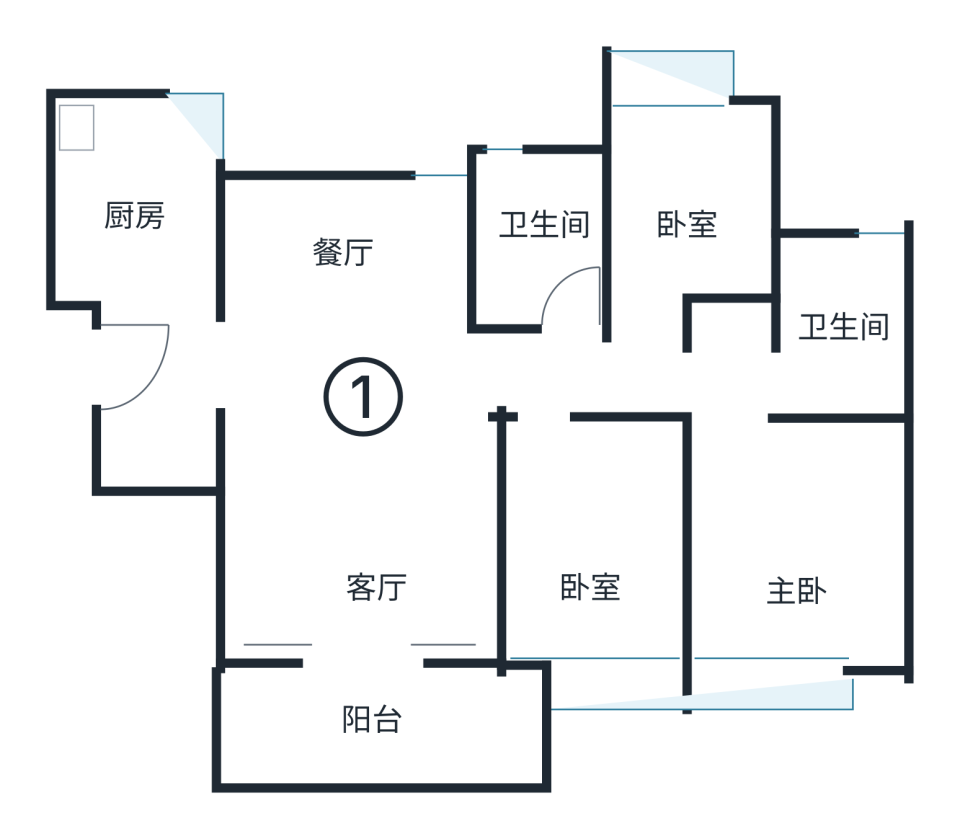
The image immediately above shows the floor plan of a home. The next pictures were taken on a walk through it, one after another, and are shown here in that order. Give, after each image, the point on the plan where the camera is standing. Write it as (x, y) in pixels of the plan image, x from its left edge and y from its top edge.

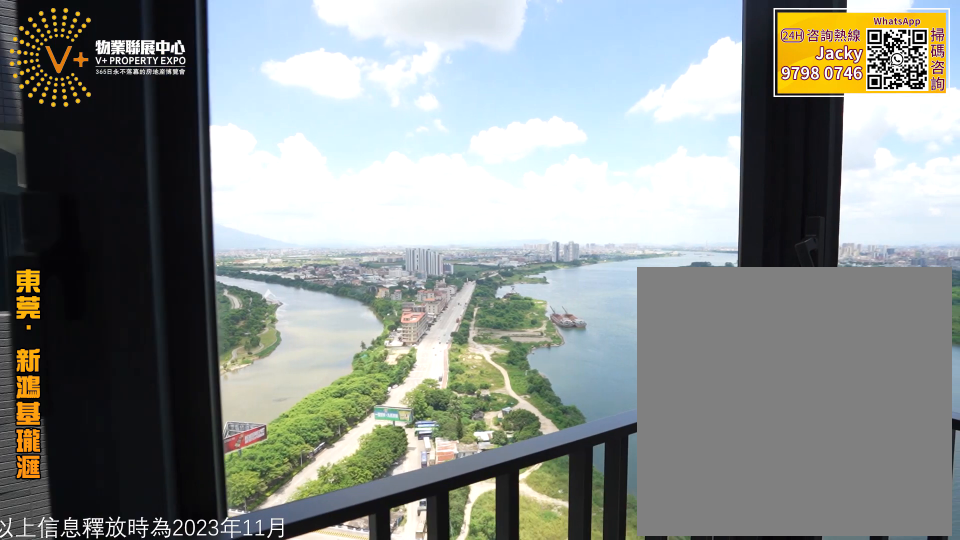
(680, 206)
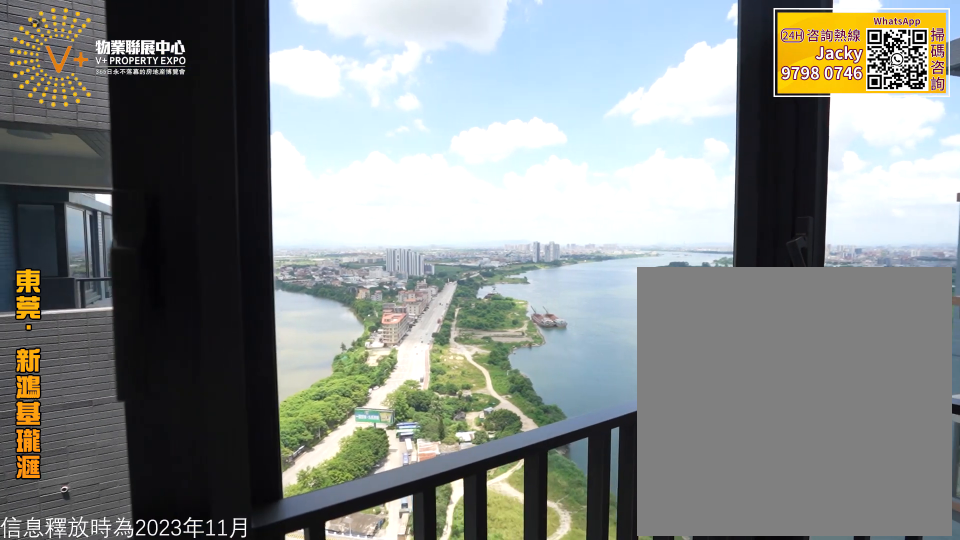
(680, 205)
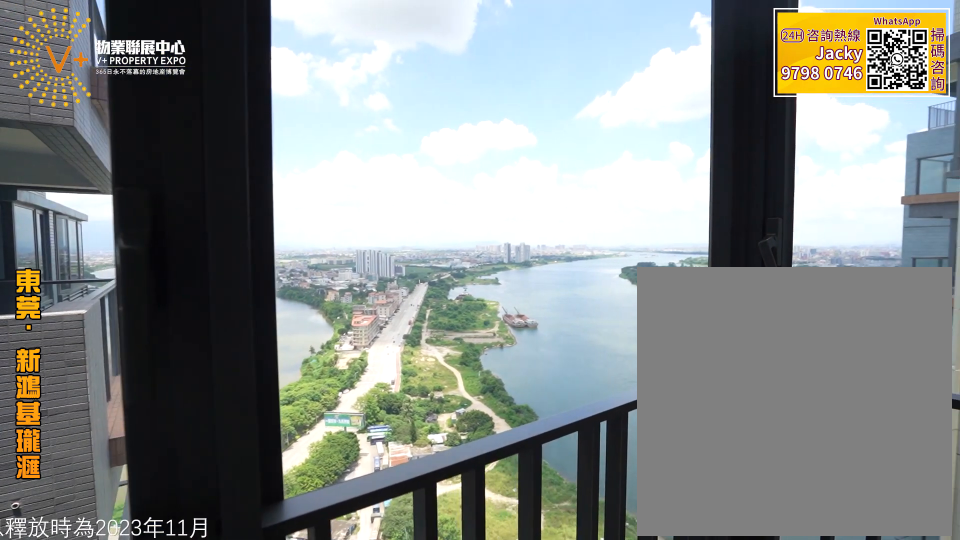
(682, 214)
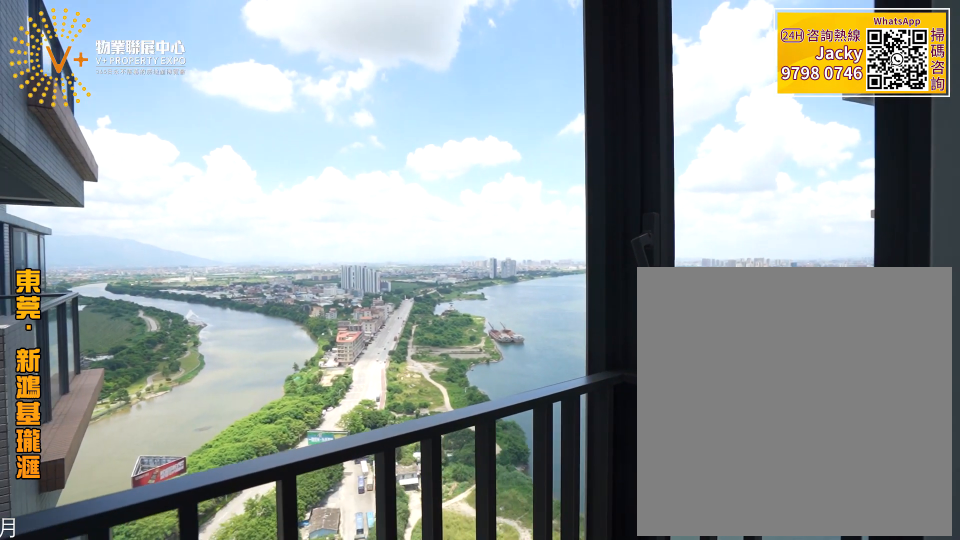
(681, 210)
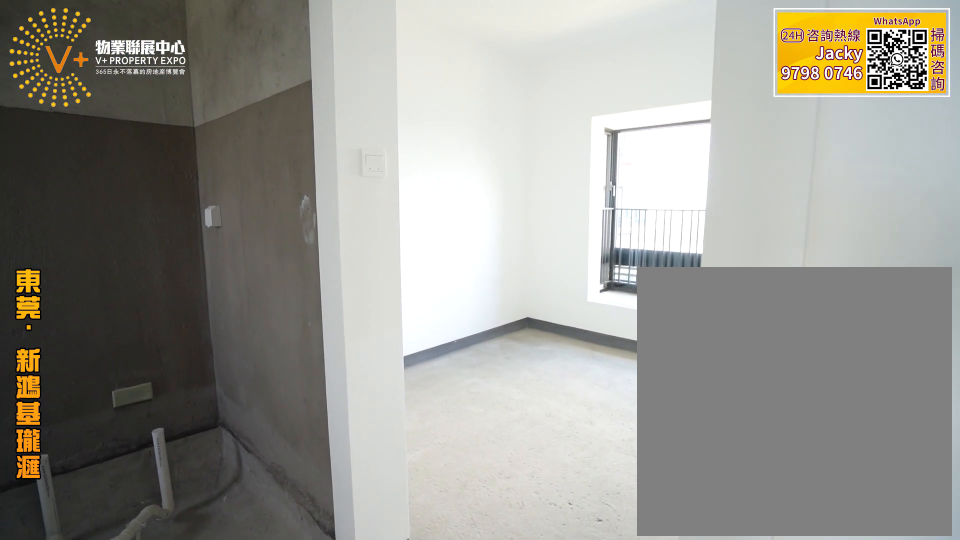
(741, 483)
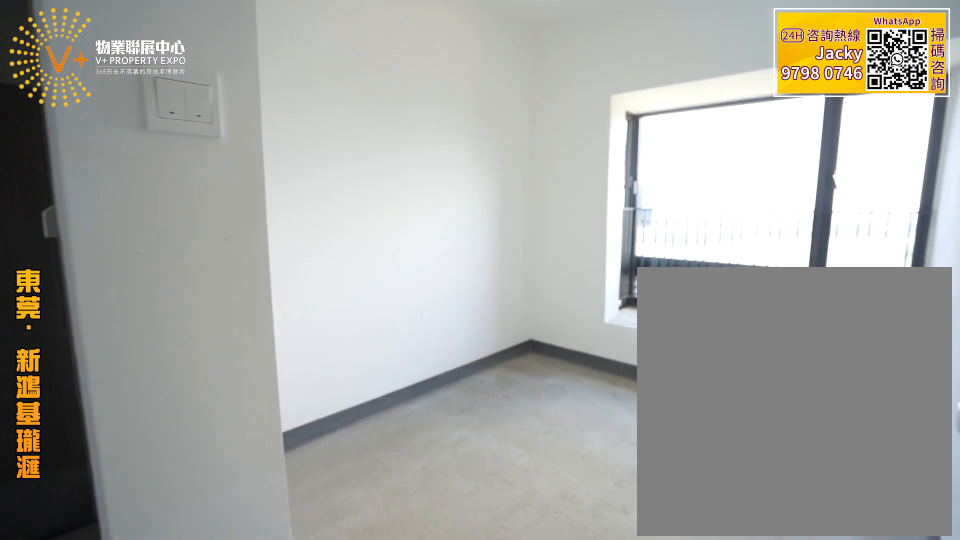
(741, 483)
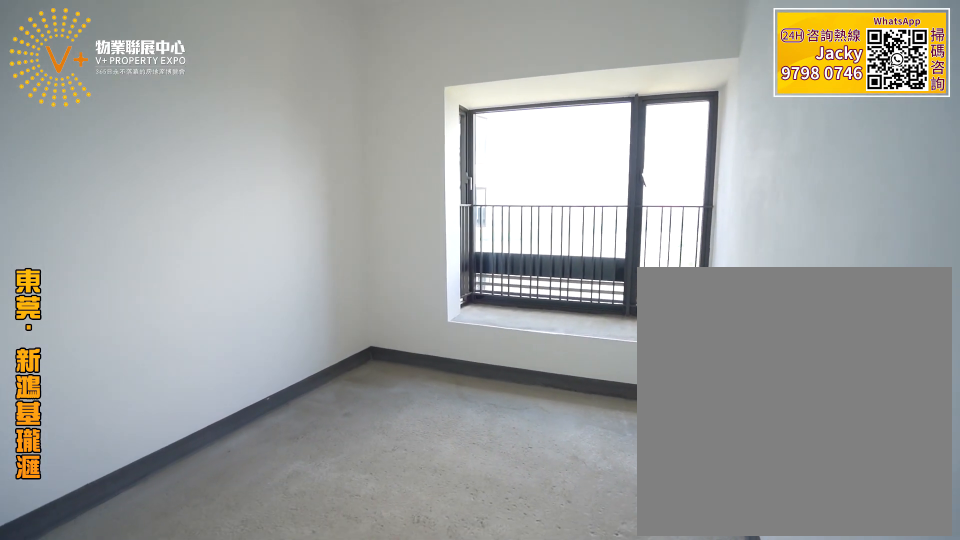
(731, 427)
